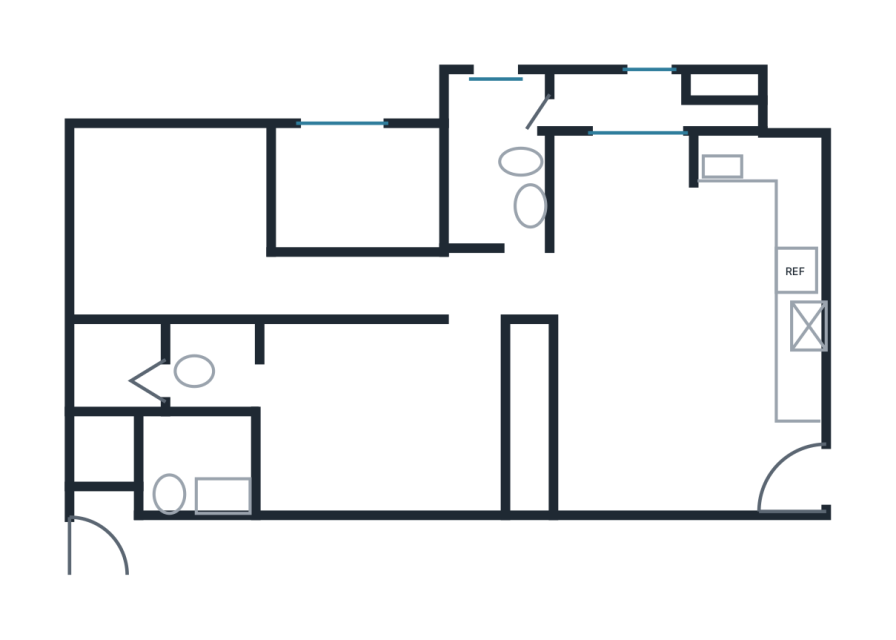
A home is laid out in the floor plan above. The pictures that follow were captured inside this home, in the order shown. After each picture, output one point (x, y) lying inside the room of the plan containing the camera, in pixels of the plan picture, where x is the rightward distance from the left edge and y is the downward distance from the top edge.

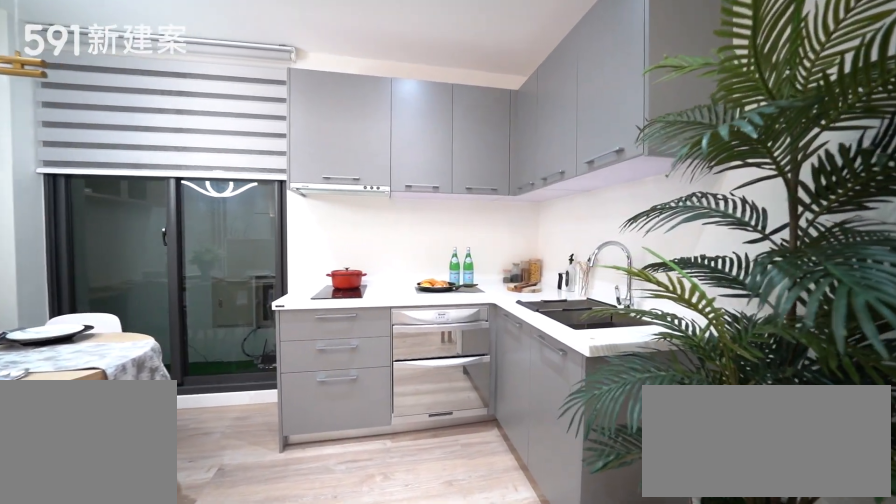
(757, 211)
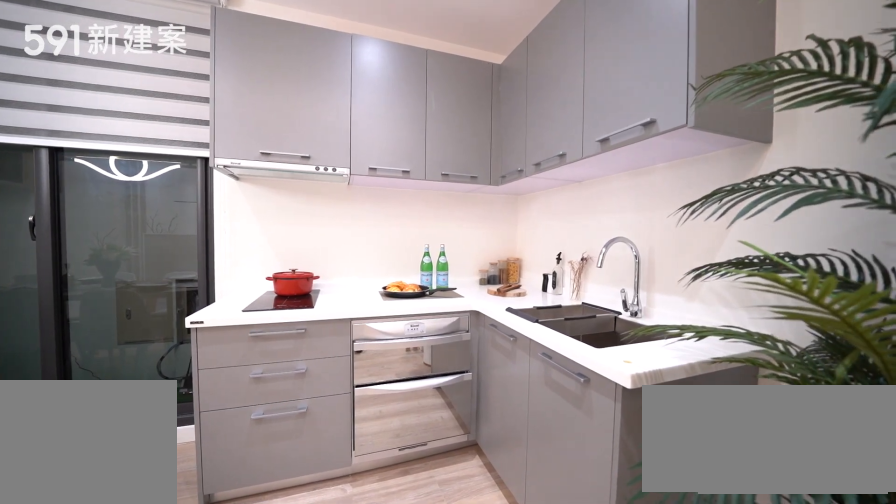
(757, 211)
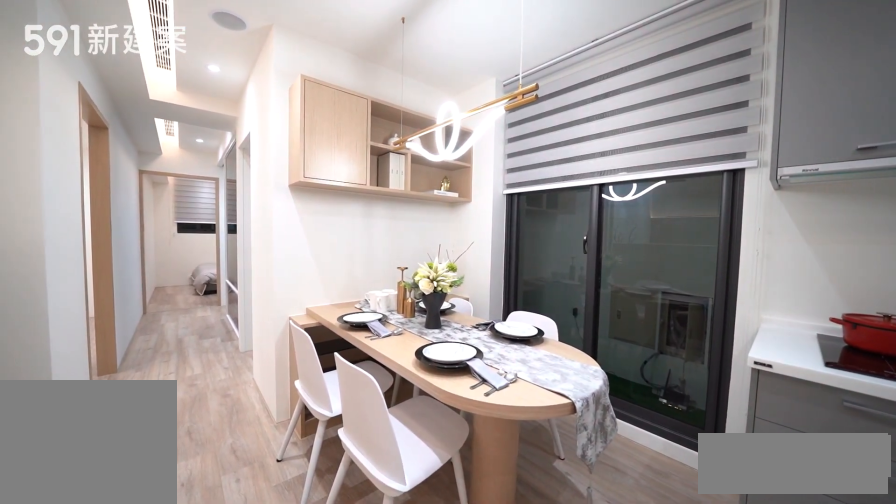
(618, 218)
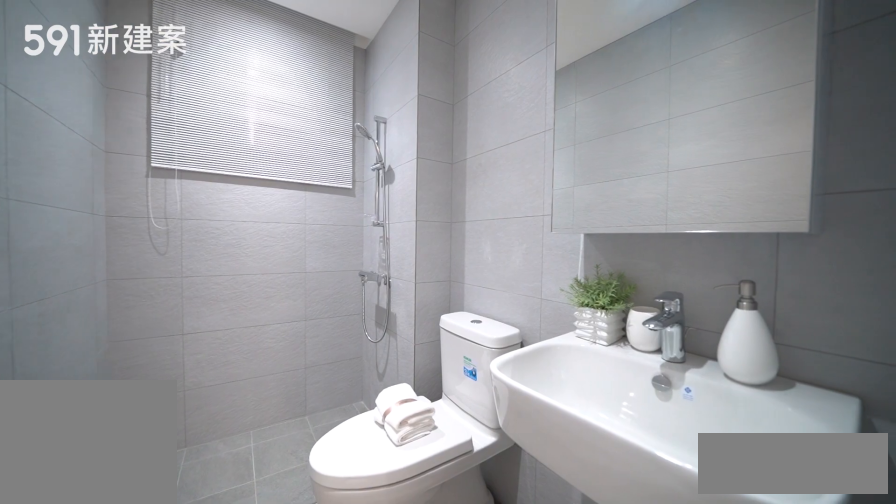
(493, 155)
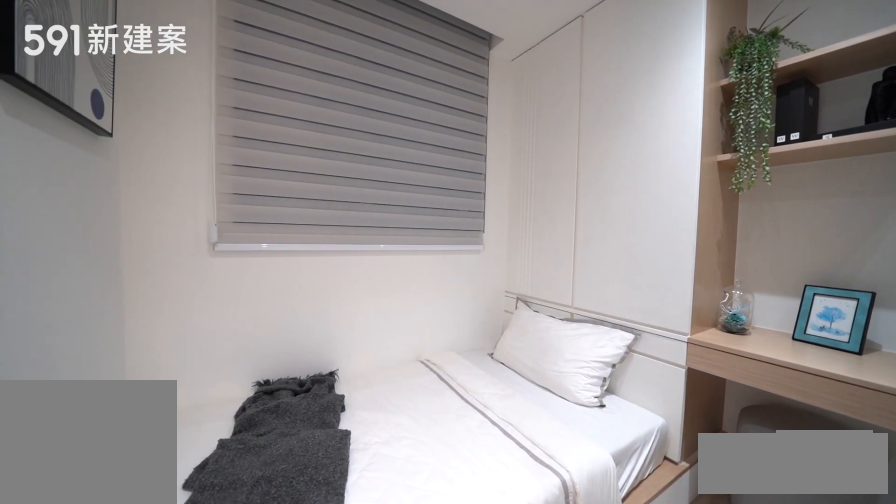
(357, 190)
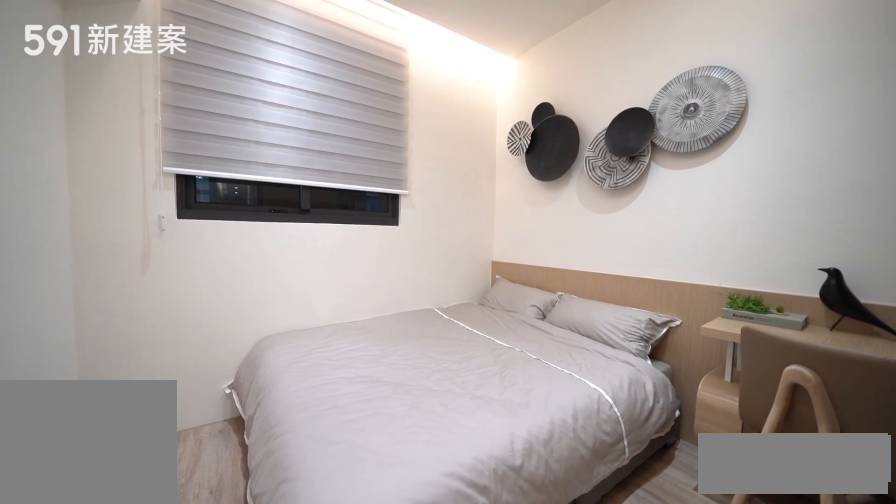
(168, 216)
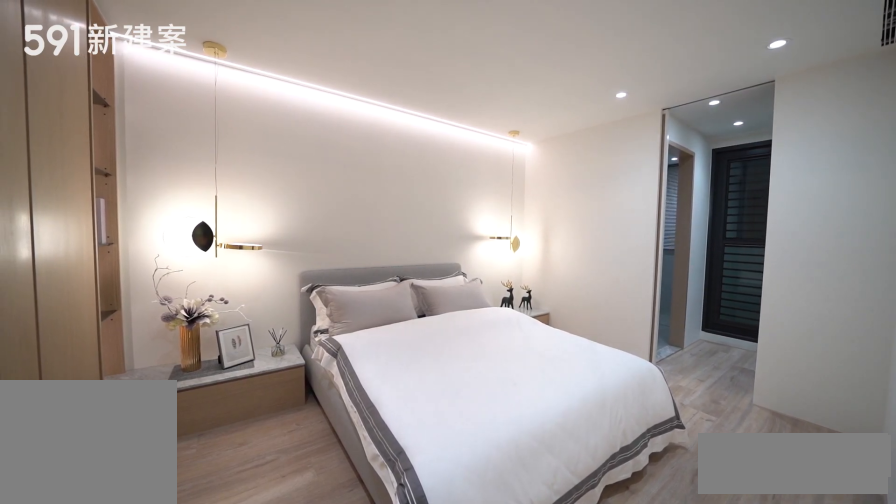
(375, 413)
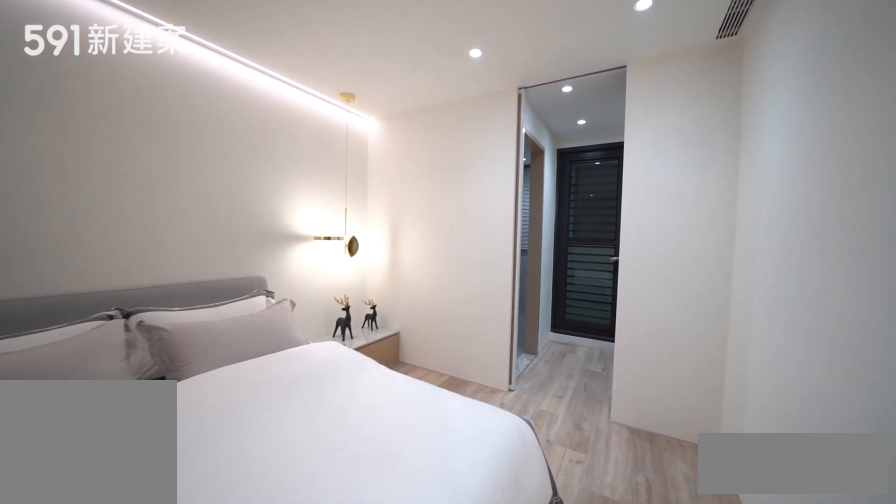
(375, 413)
